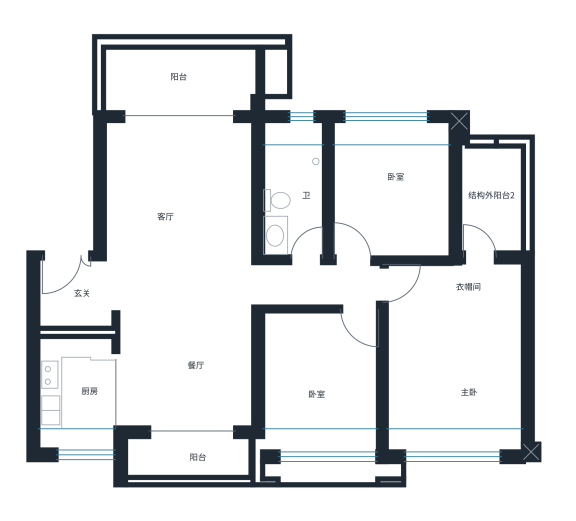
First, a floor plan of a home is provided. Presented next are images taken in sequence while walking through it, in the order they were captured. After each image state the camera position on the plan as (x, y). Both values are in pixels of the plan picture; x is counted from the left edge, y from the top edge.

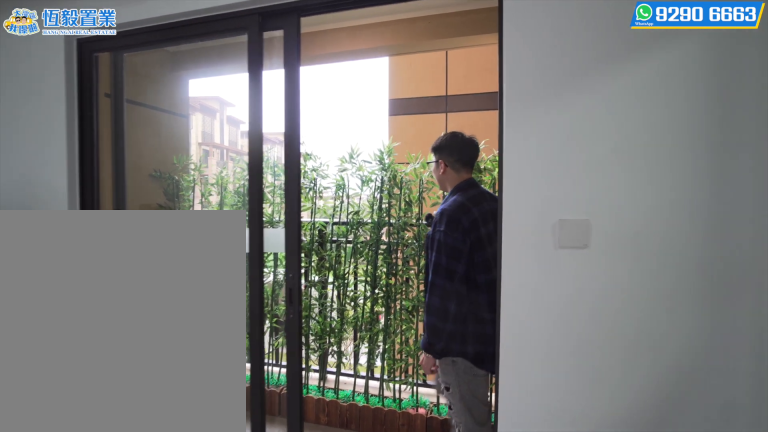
(168, 453)
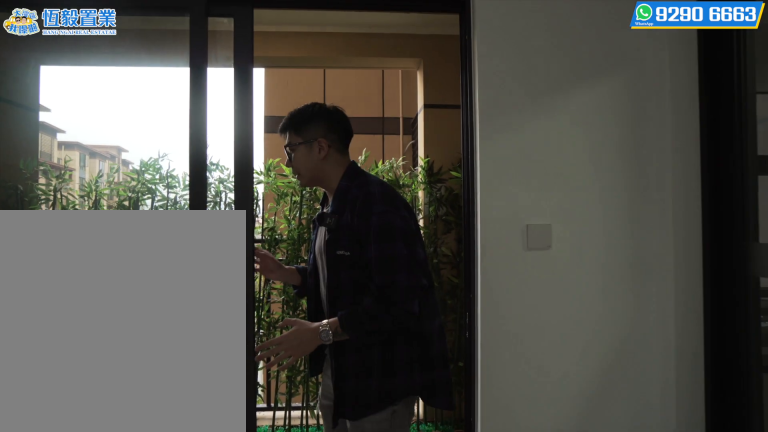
(165, 418)
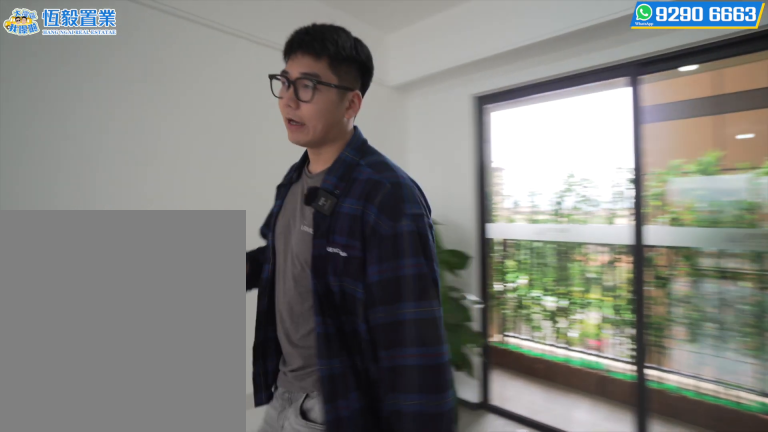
(200, 351)
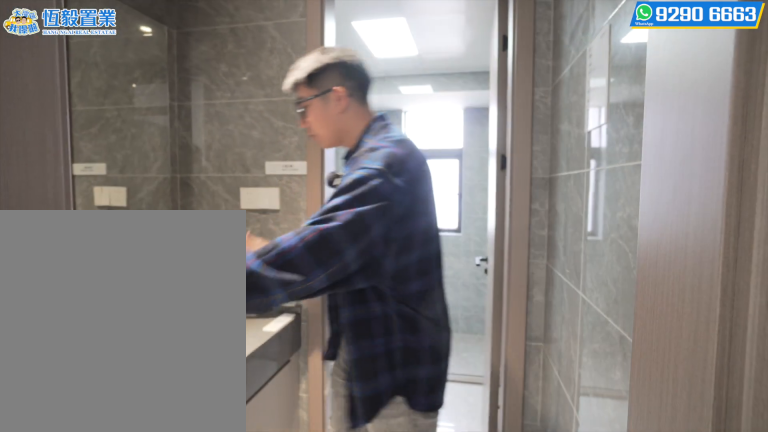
(303, 227)
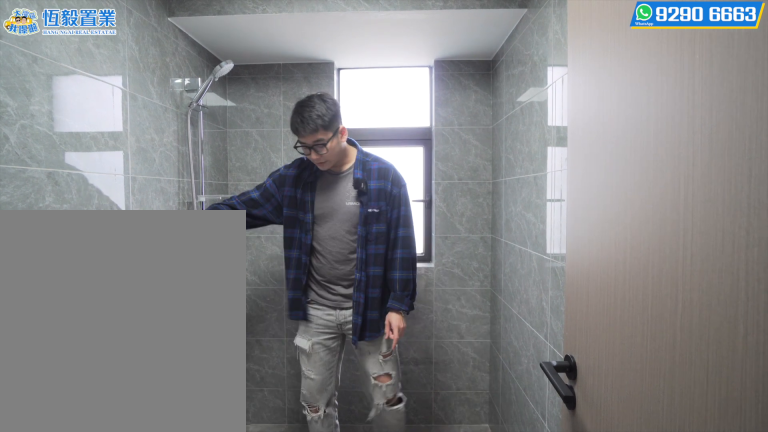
(303, 140)
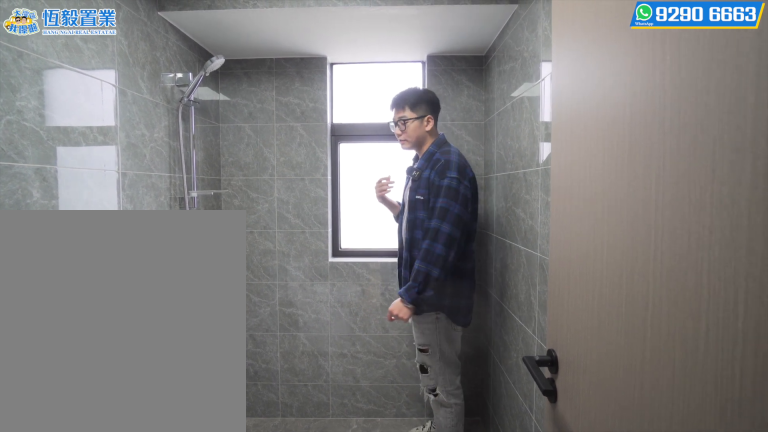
(303, 140)
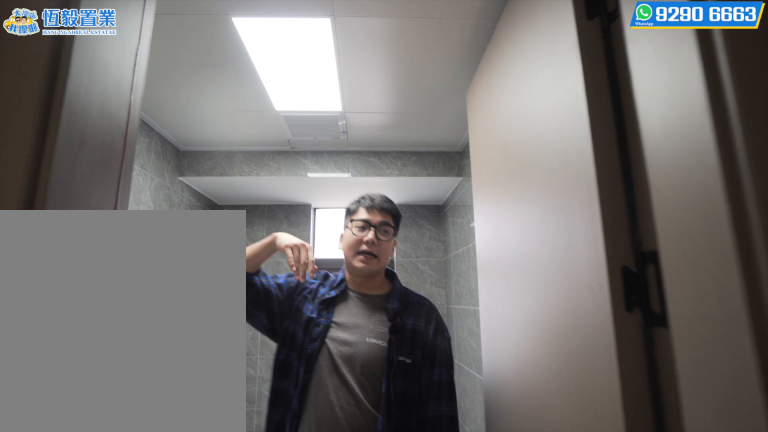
(305, 174)
